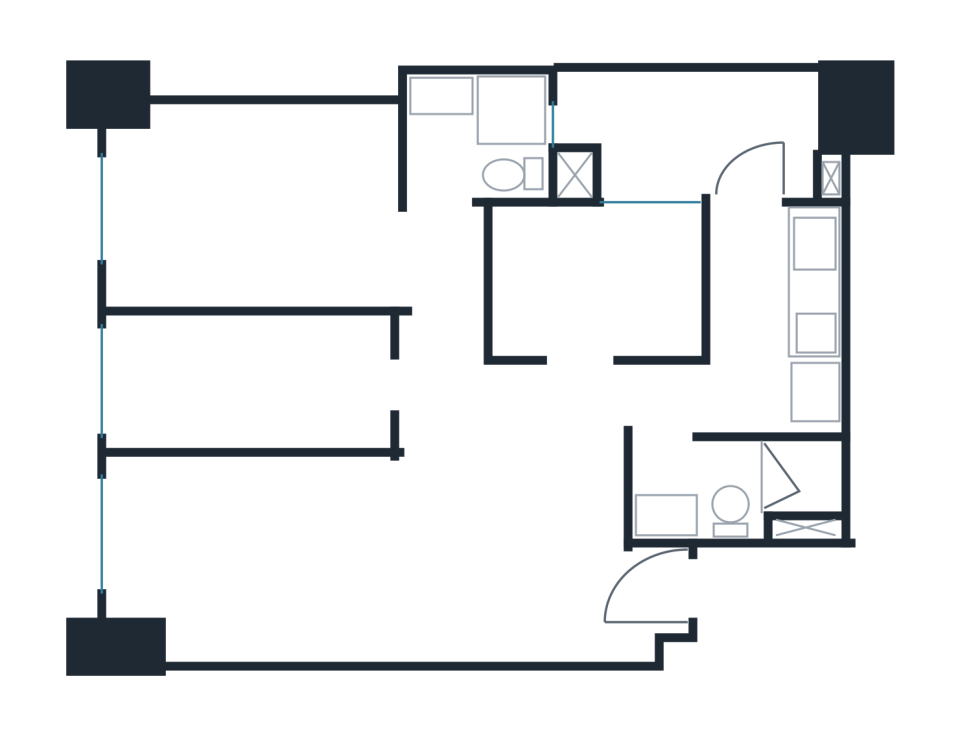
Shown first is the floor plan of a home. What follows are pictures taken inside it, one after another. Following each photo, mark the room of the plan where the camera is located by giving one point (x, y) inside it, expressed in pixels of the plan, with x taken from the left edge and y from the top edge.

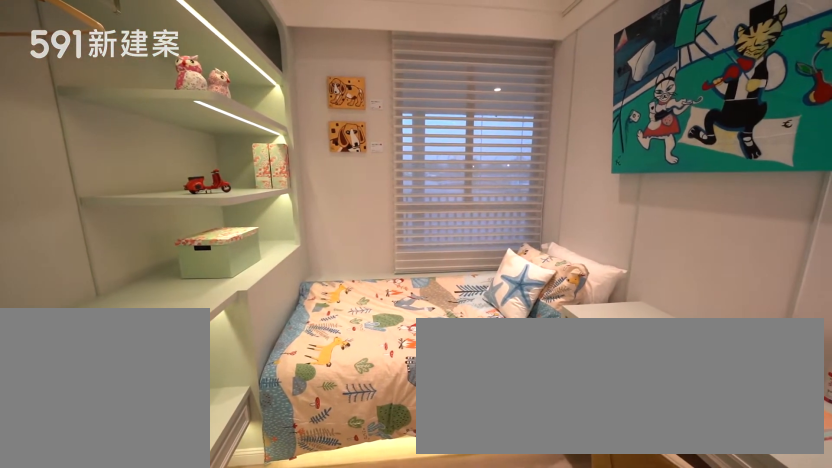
(598, 277)
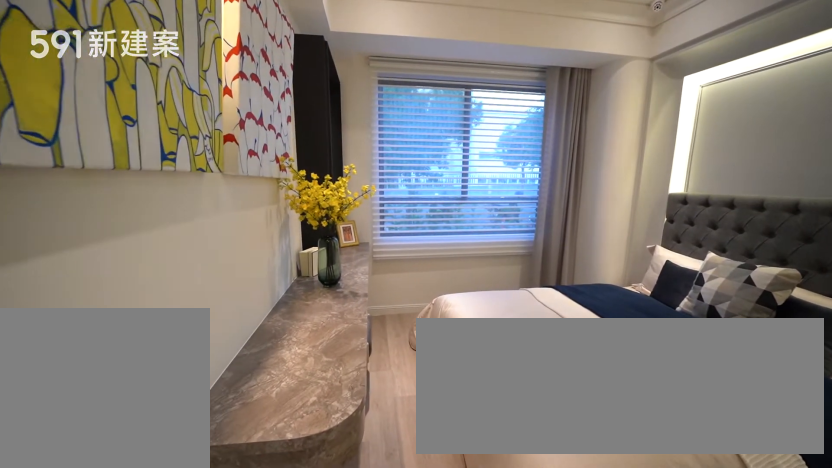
(244, 205)
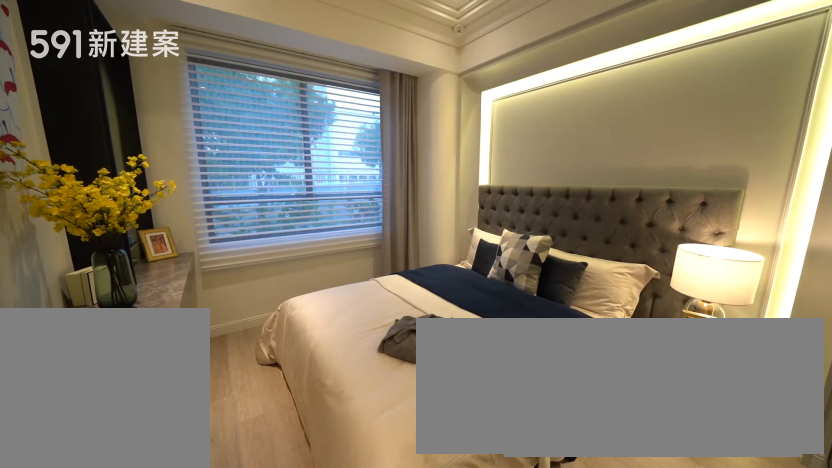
(244, 205)
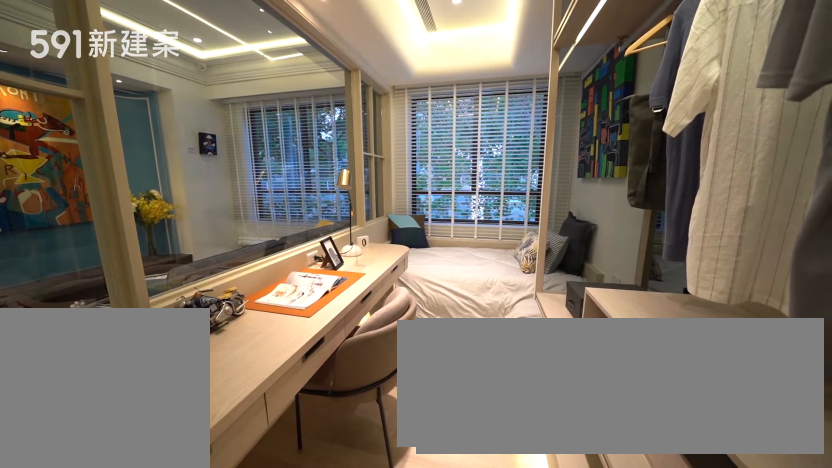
(240, 382)
